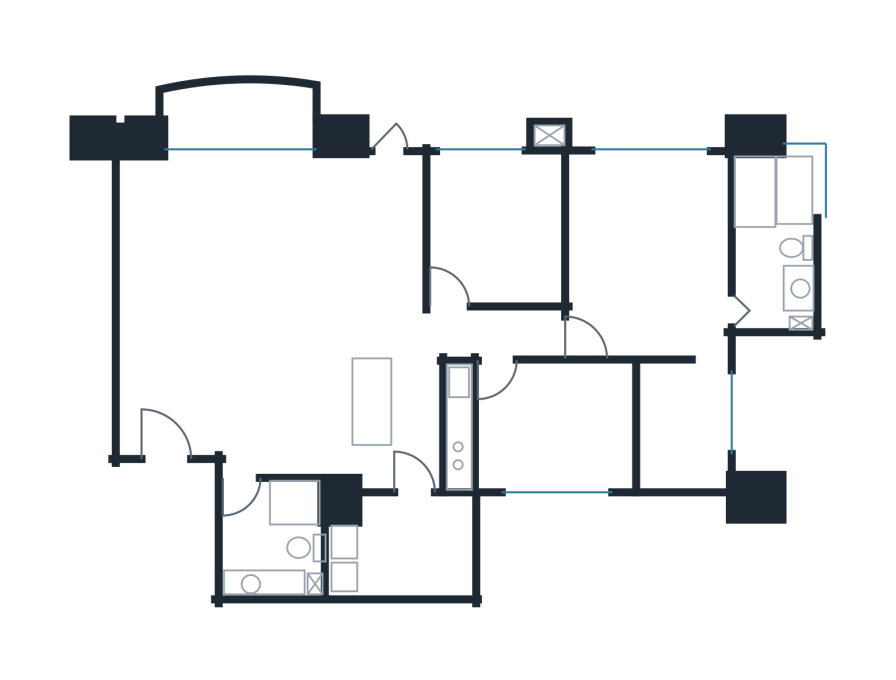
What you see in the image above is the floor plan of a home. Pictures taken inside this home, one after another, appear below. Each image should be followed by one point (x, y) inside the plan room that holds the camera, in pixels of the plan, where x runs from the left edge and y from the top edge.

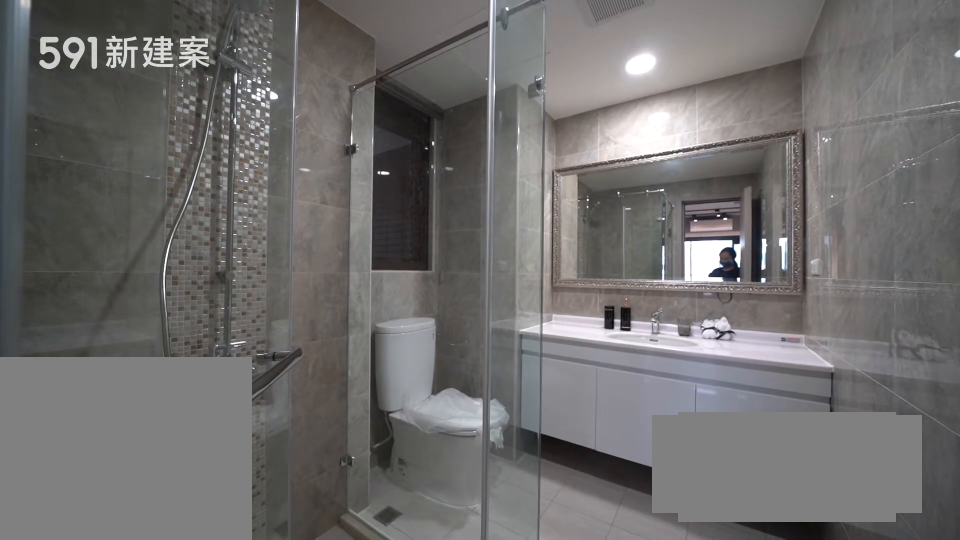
(297, 539)
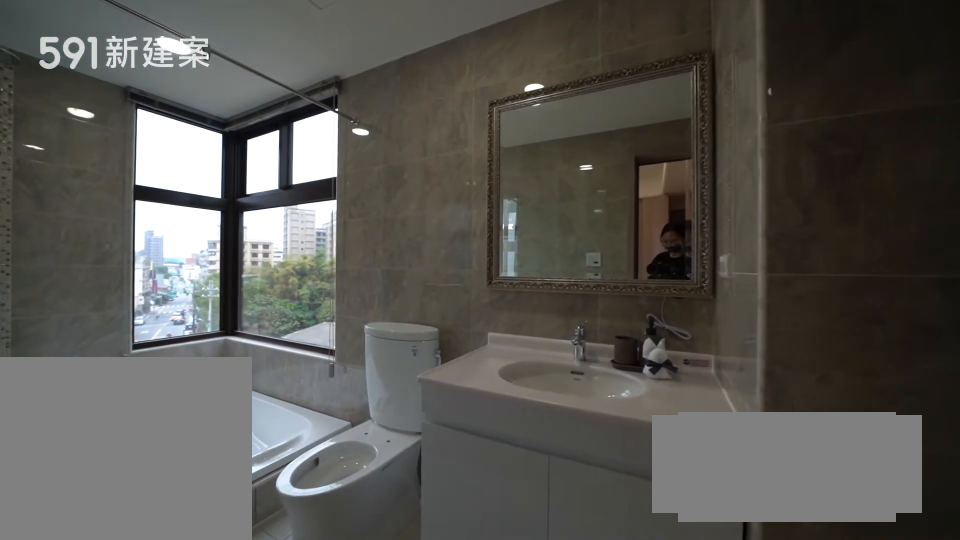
(776, 232)
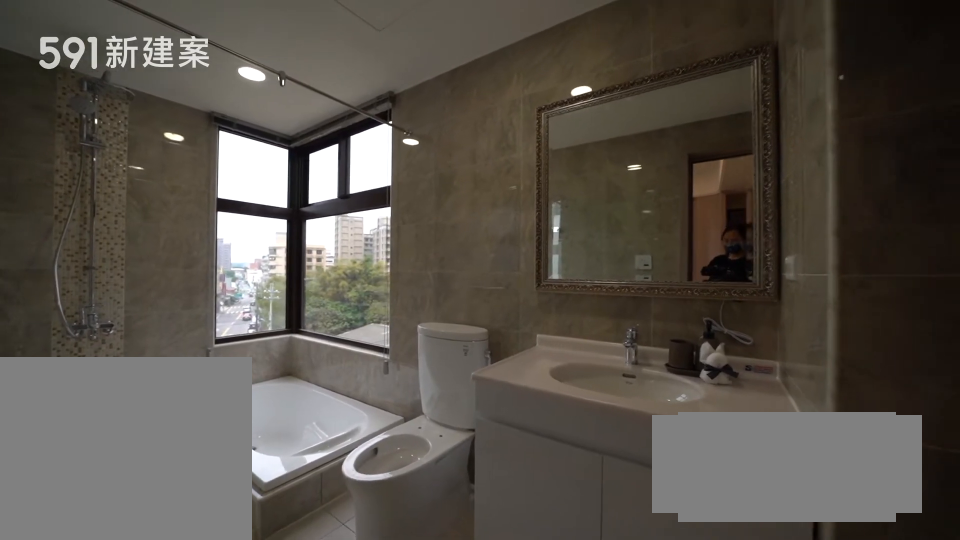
(776, 232)
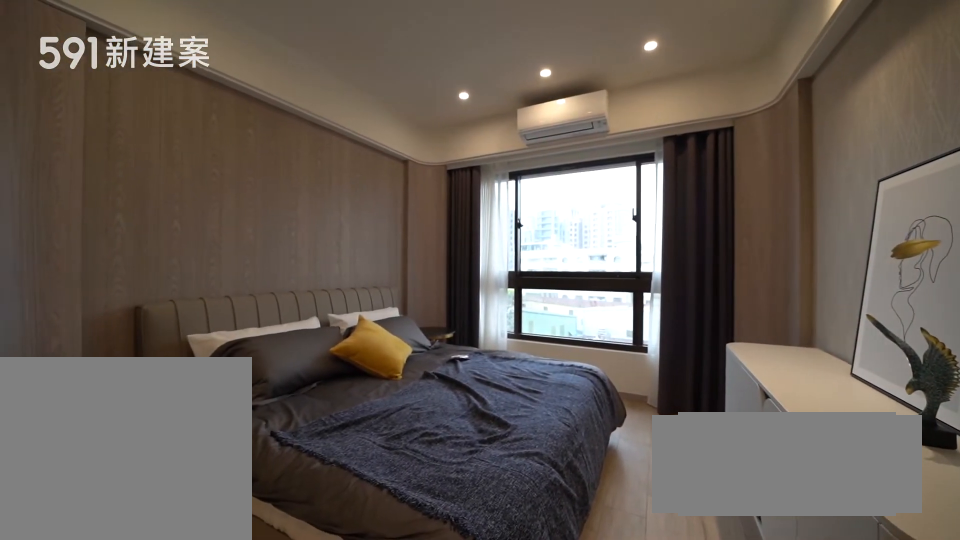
(660, 297)
